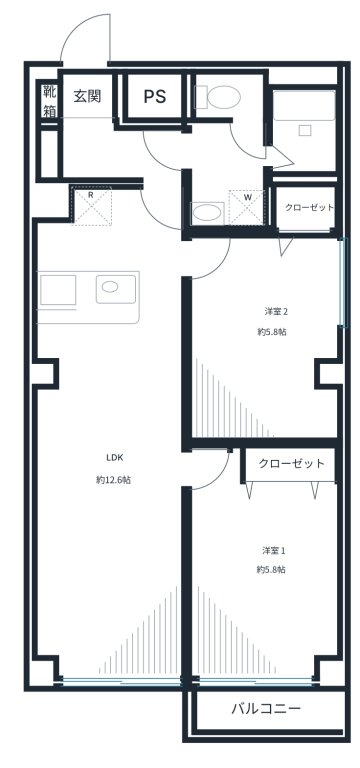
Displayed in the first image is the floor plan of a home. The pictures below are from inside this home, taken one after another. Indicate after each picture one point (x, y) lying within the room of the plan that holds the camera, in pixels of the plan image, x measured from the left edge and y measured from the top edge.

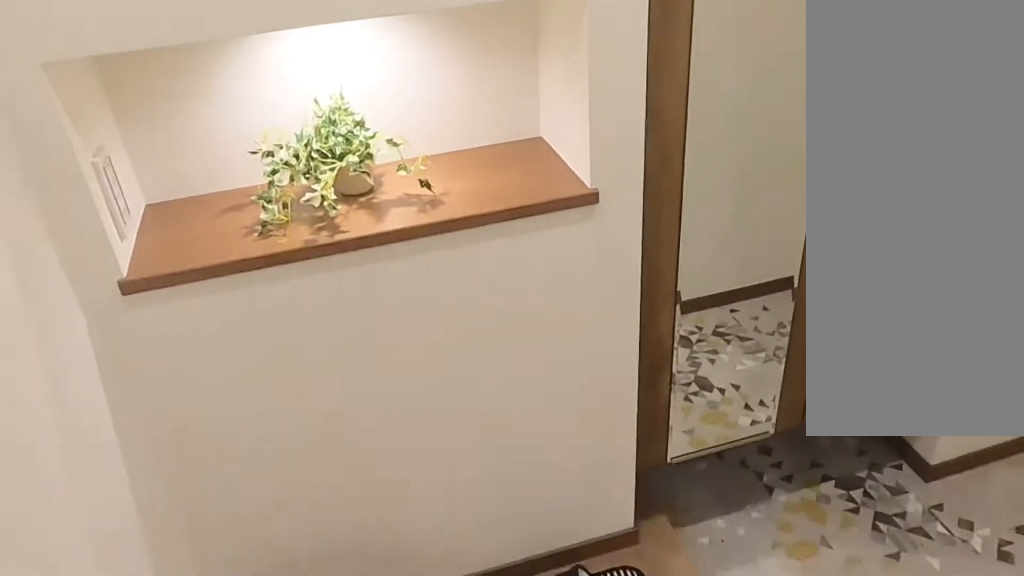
(97, 134)
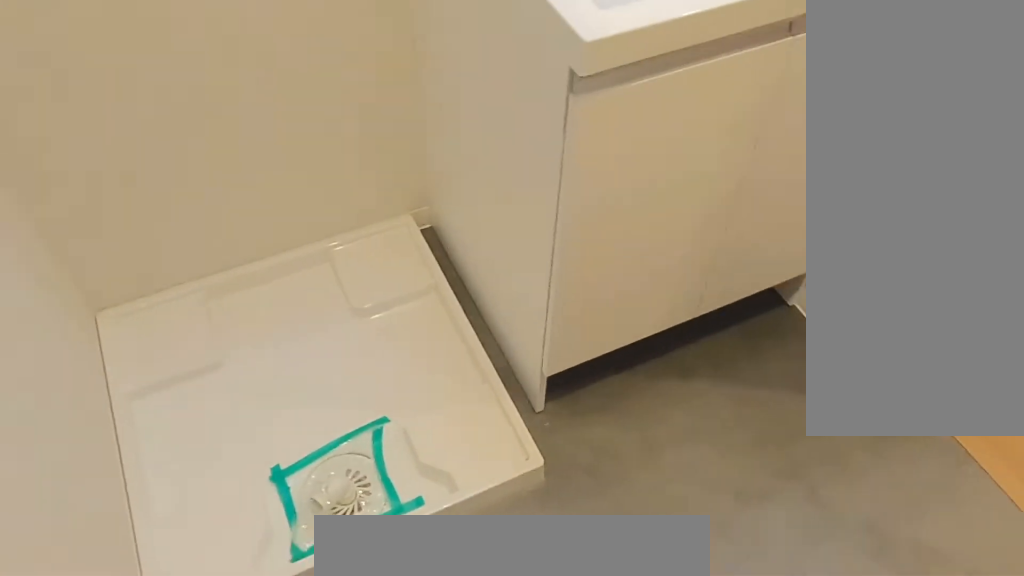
(255, 165)
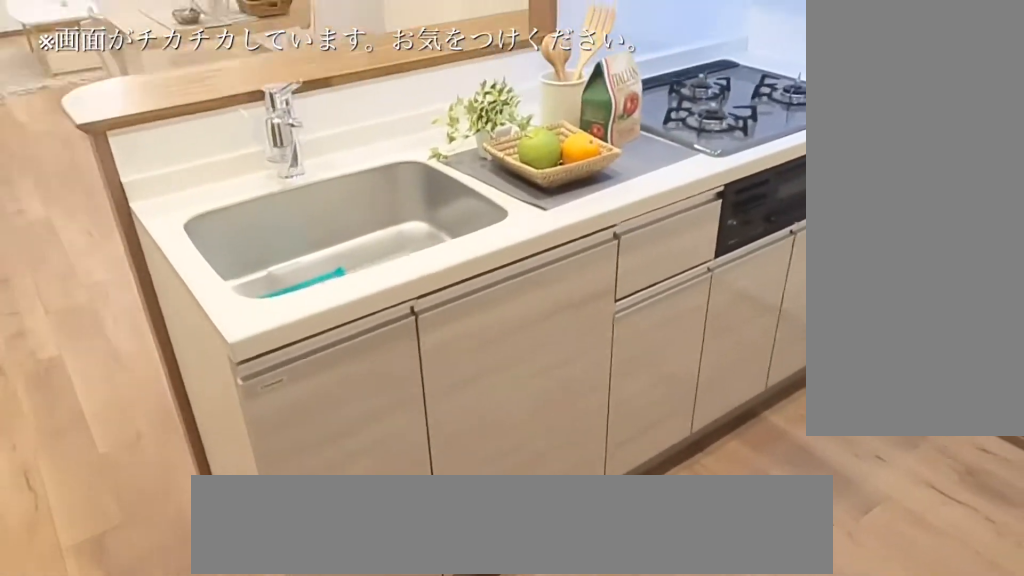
(94, 236)
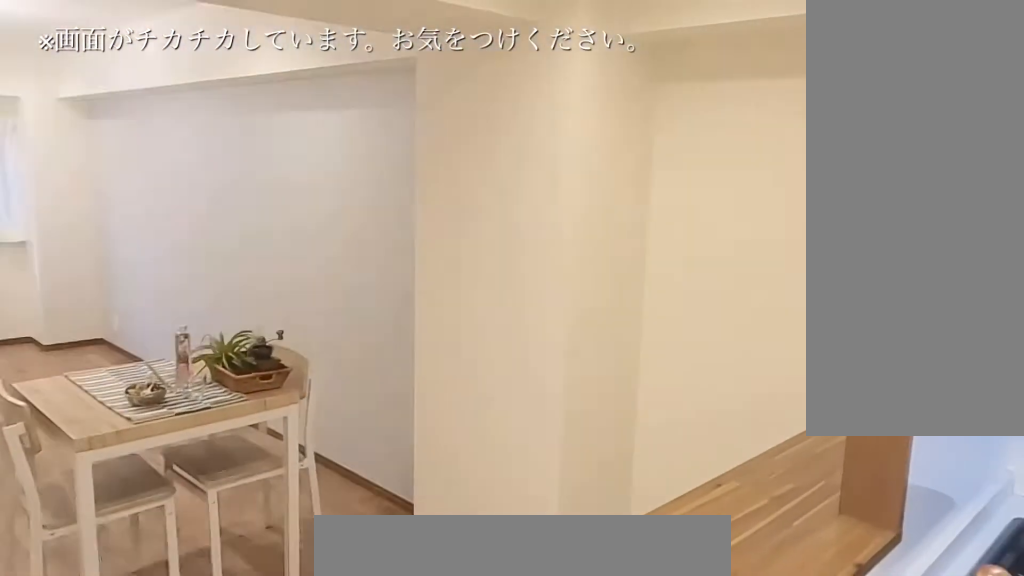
(116, 479)
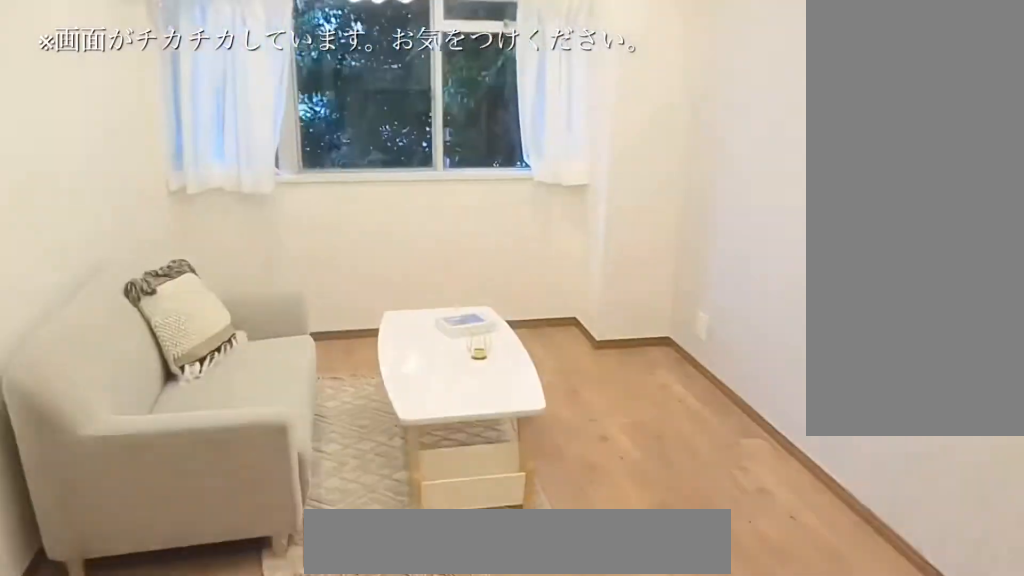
(116, 480)
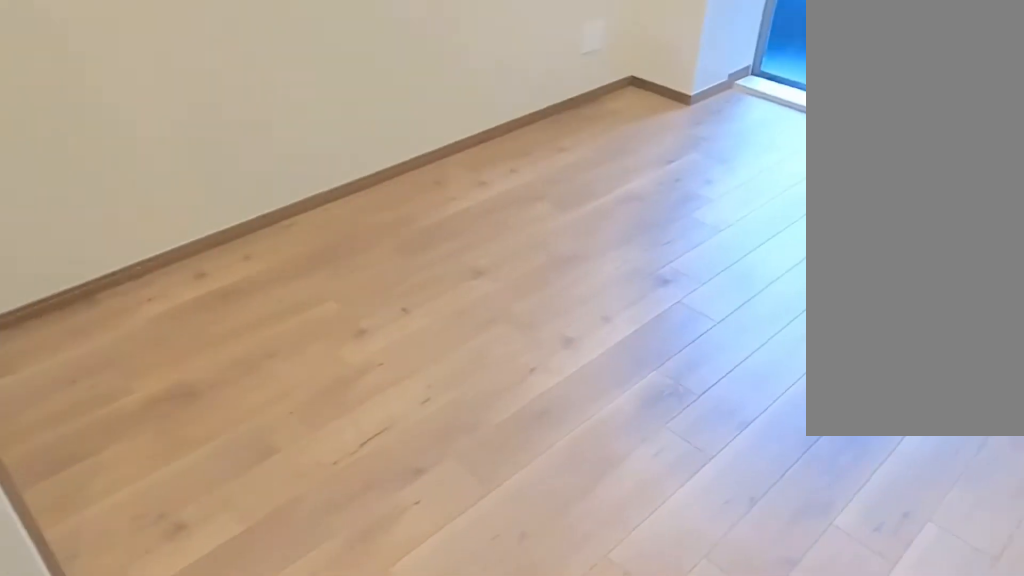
(286, 588)
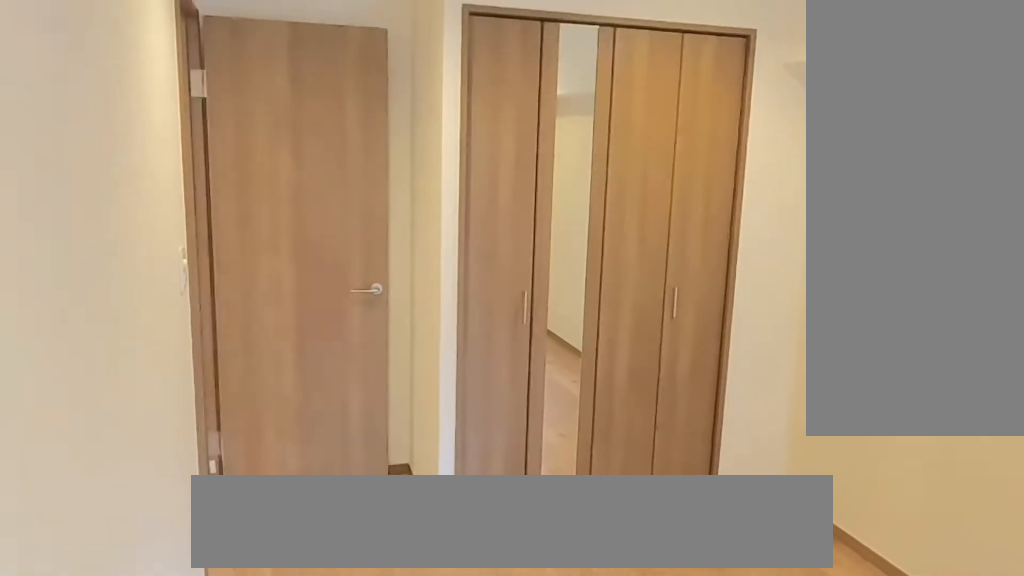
(278, 579)
